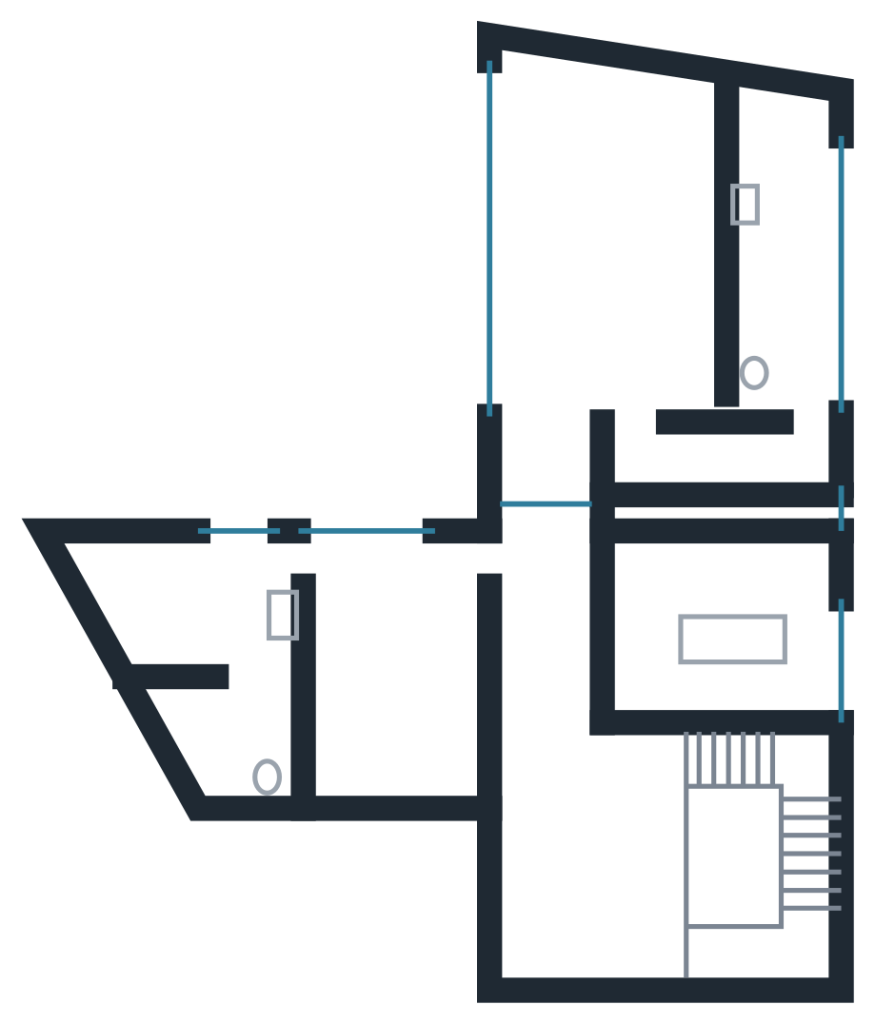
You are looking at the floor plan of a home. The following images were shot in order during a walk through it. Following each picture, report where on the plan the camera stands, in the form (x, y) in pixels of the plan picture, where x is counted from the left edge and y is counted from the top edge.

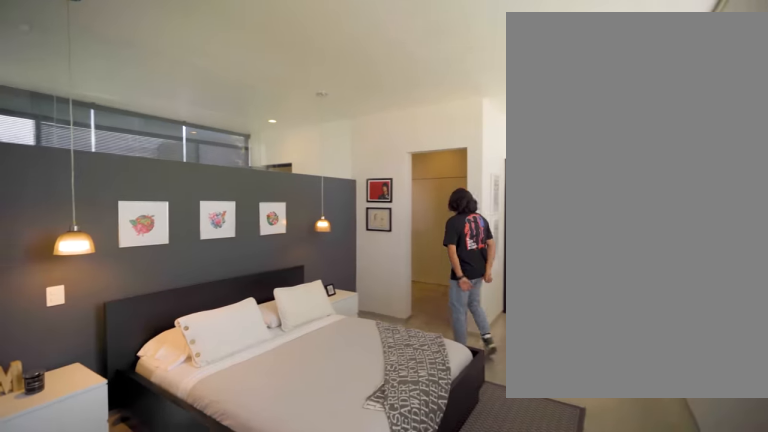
(558, 162)
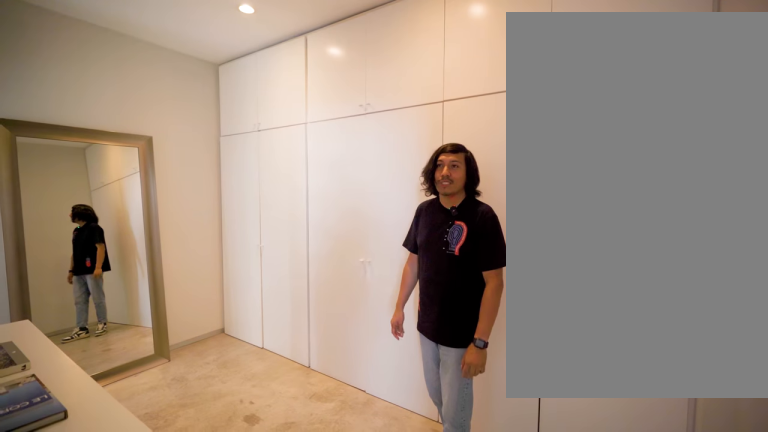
(638, 432)
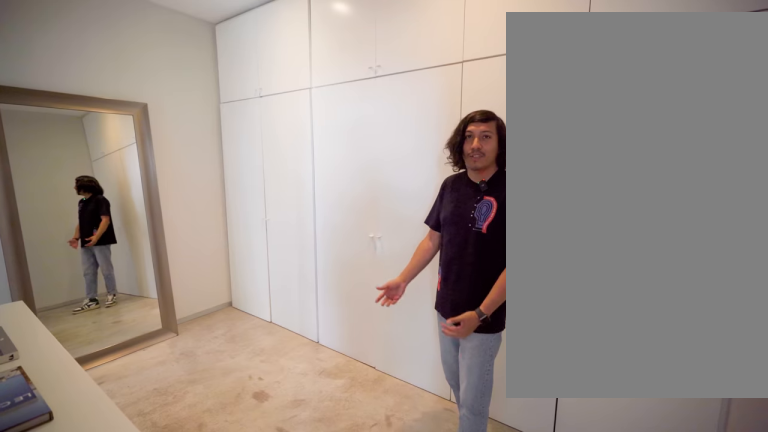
(640, 459)
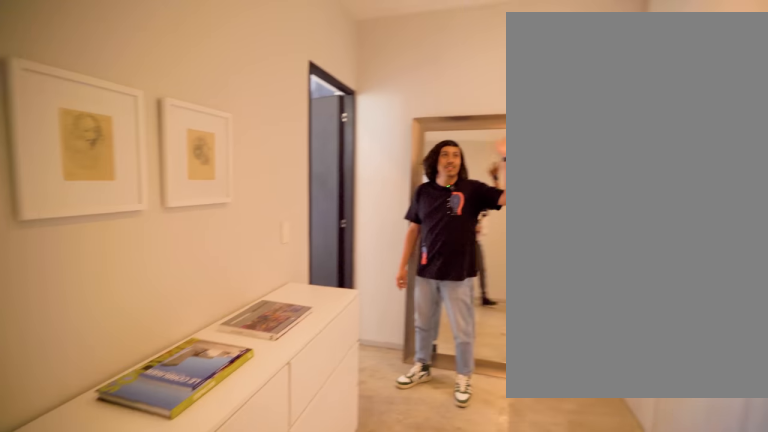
(655, 470)
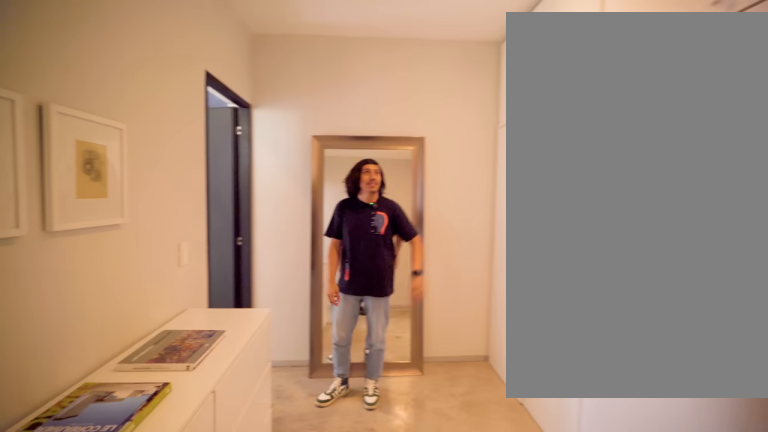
(654, 470)
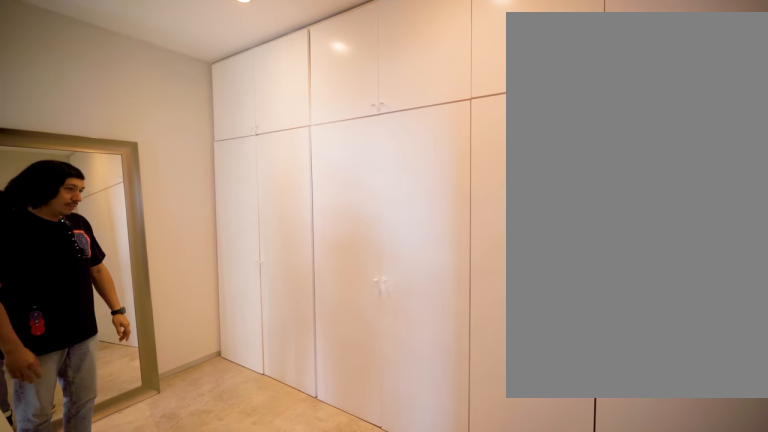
(656, 470)
